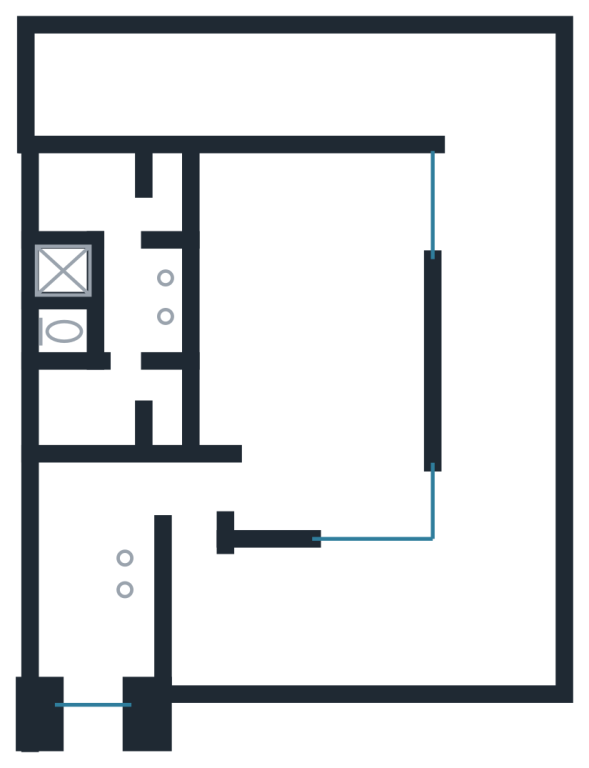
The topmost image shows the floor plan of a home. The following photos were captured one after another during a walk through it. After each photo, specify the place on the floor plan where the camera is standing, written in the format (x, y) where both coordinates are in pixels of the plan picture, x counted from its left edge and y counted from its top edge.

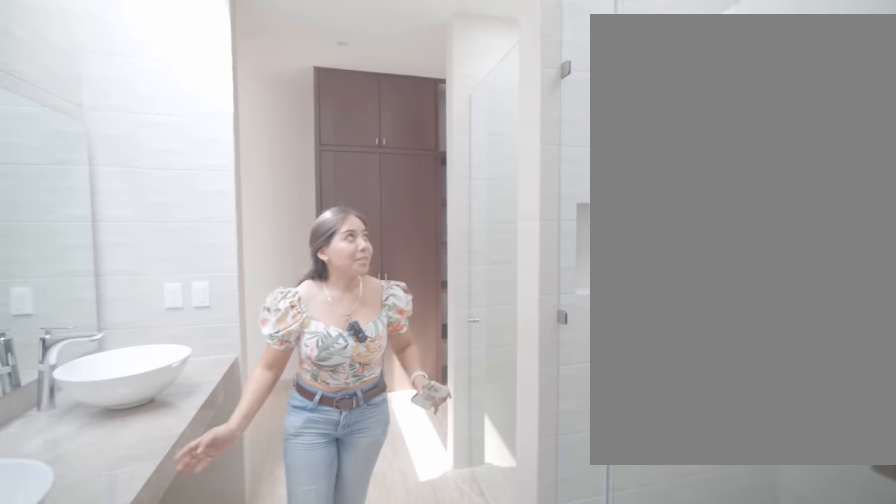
(132, 224)
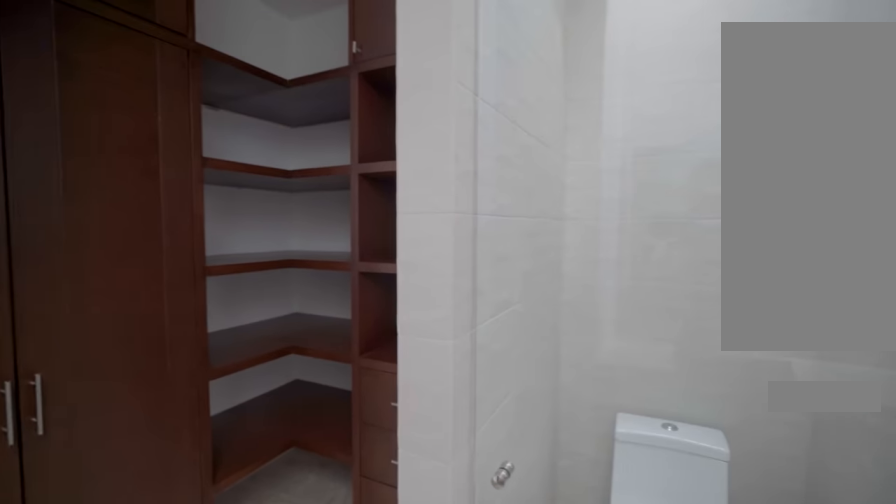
(121, 375)
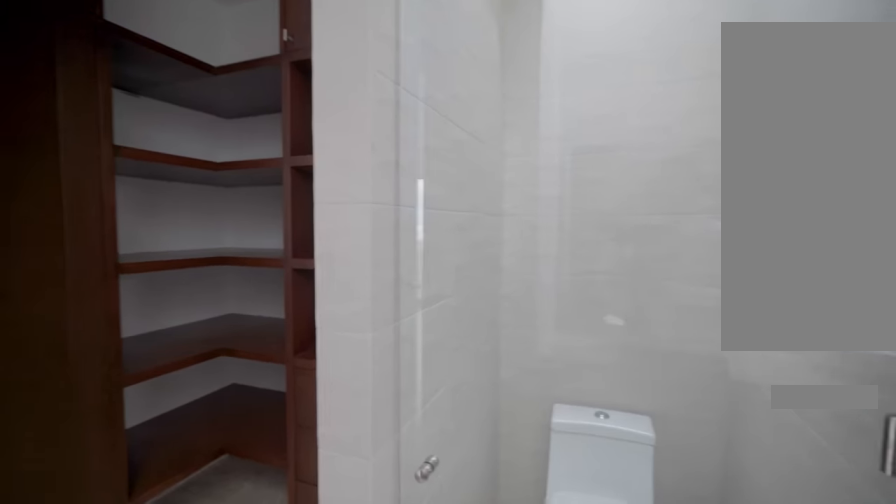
(121, 374)
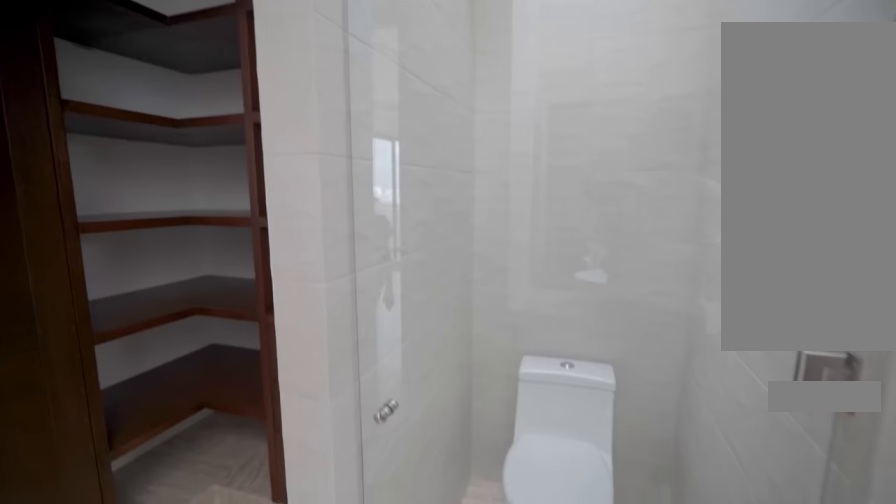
(121, 374)
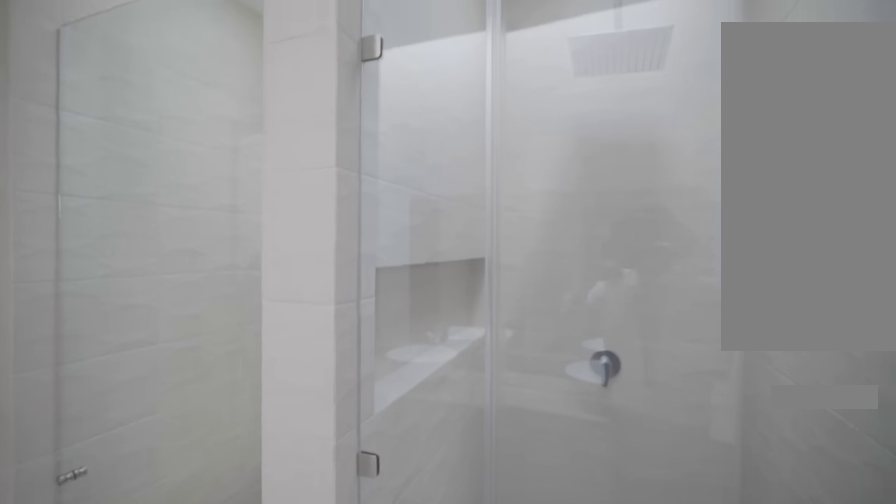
(124, 274)
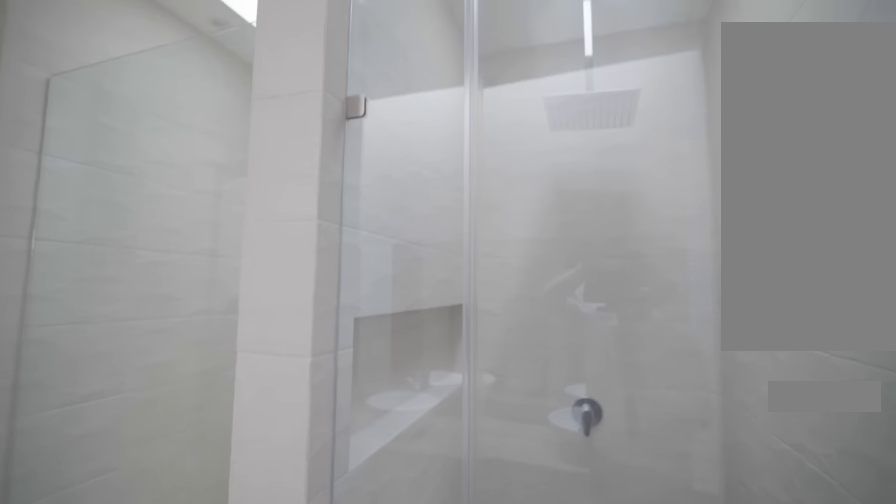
(124, 274)
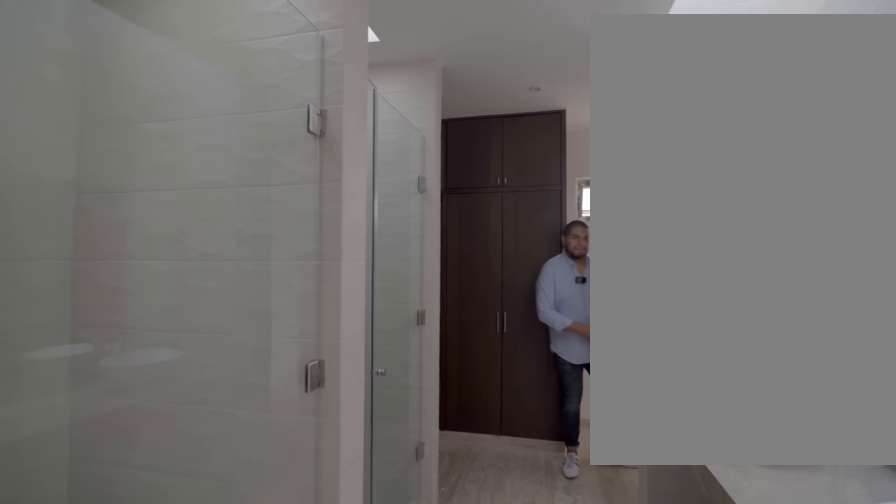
(132, 364)
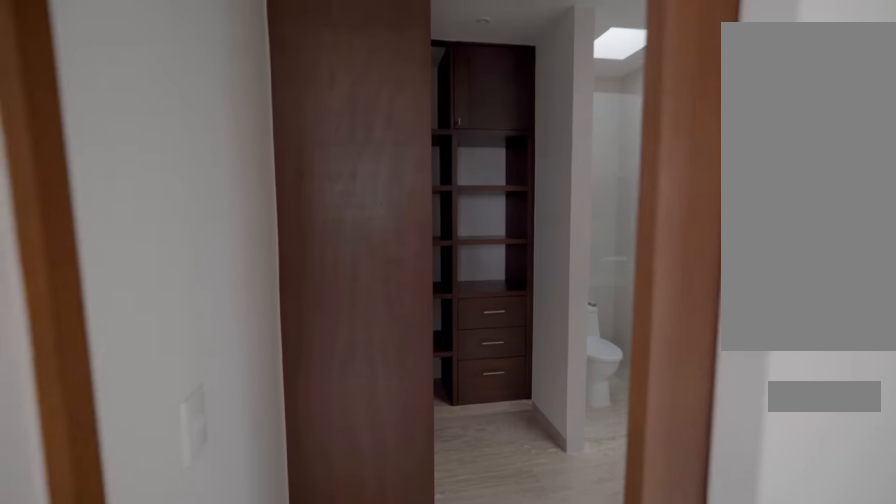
(167, 421)
